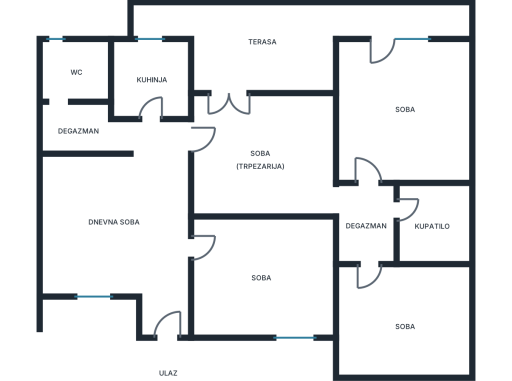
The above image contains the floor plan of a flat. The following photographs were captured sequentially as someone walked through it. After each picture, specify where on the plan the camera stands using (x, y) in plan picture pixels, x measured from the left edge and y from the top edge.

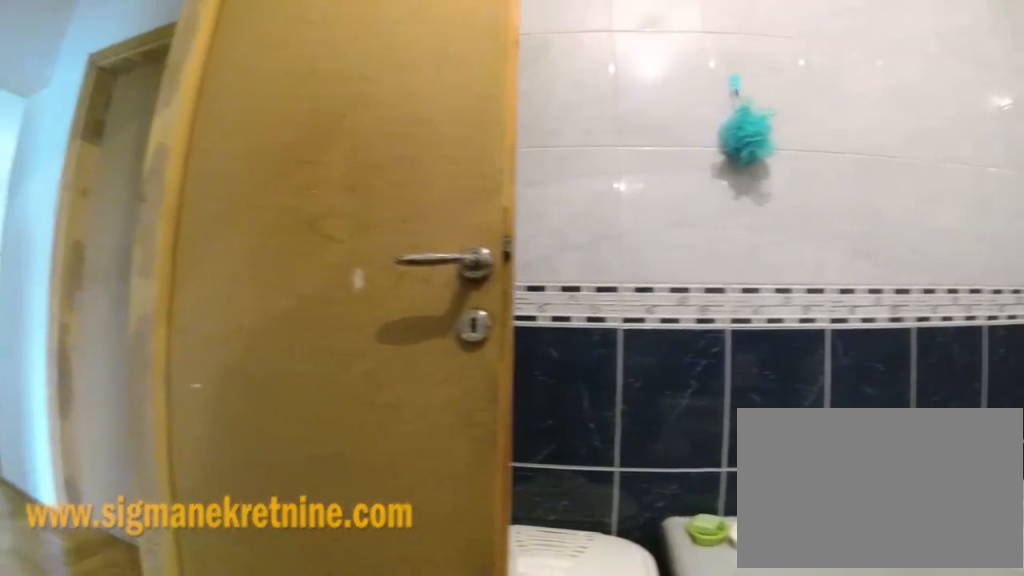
(428, 243)
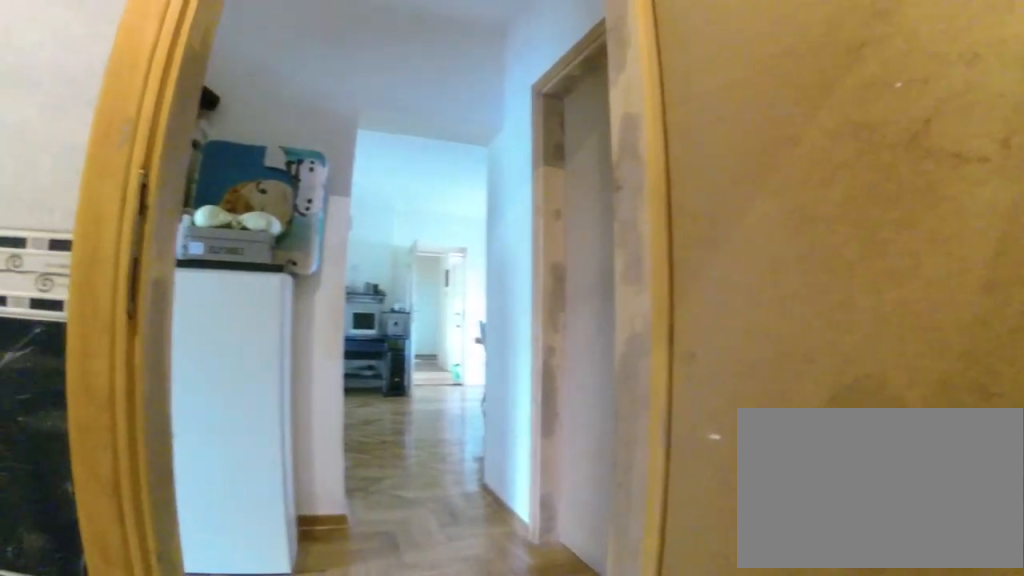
(435, 222)
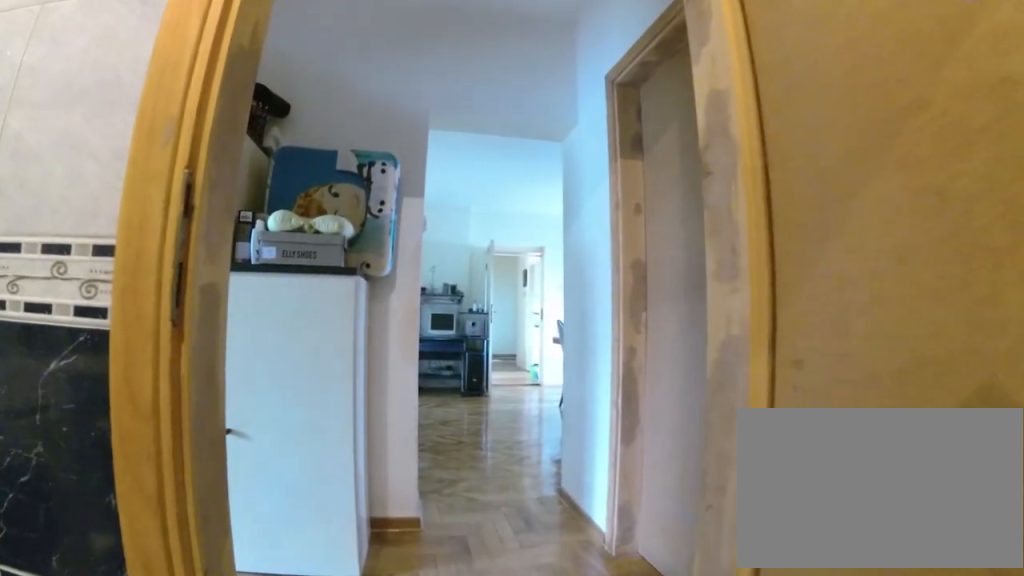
(425, 216)
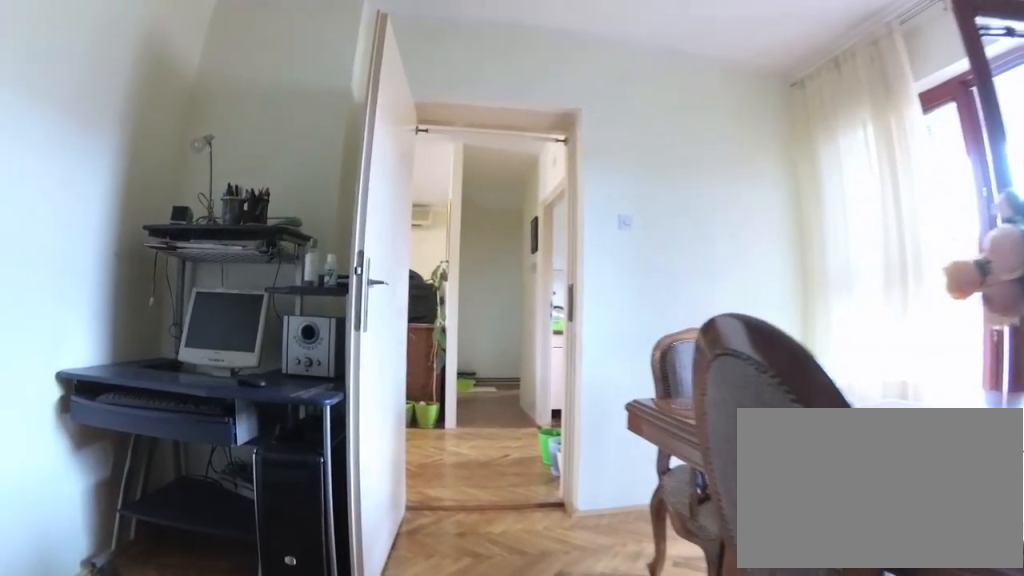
(284, 160)
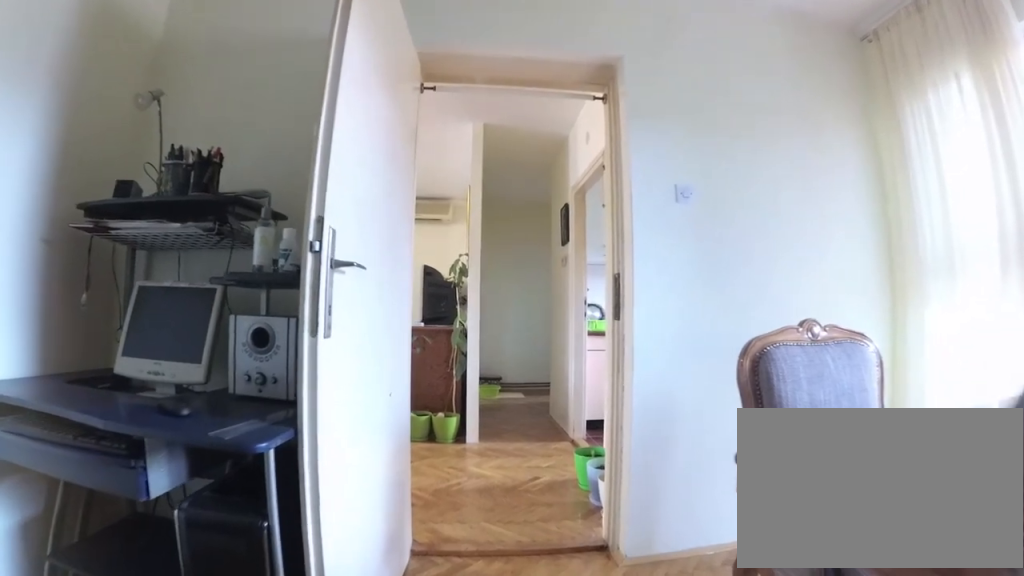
(267, 142)
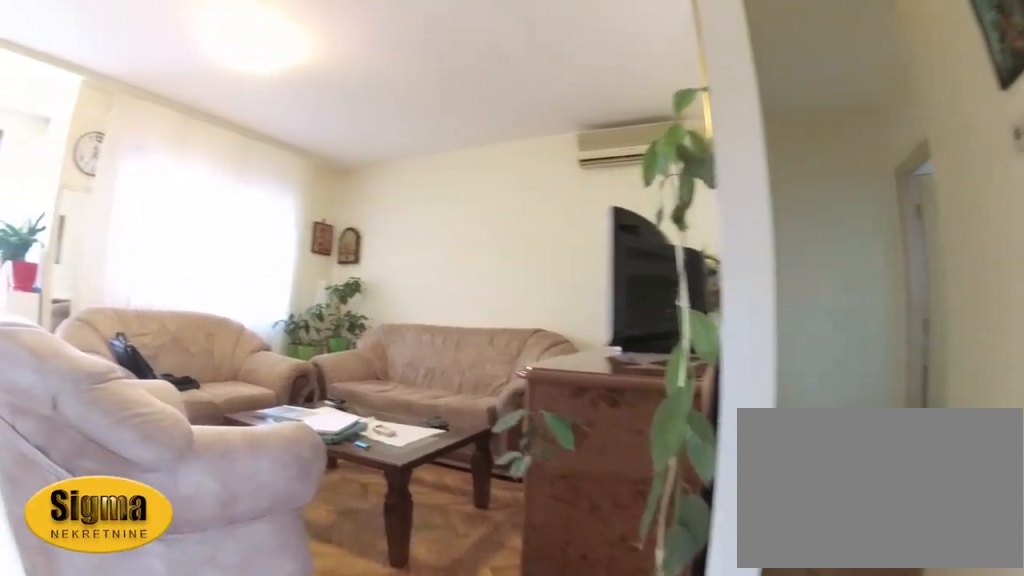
(165, 133)
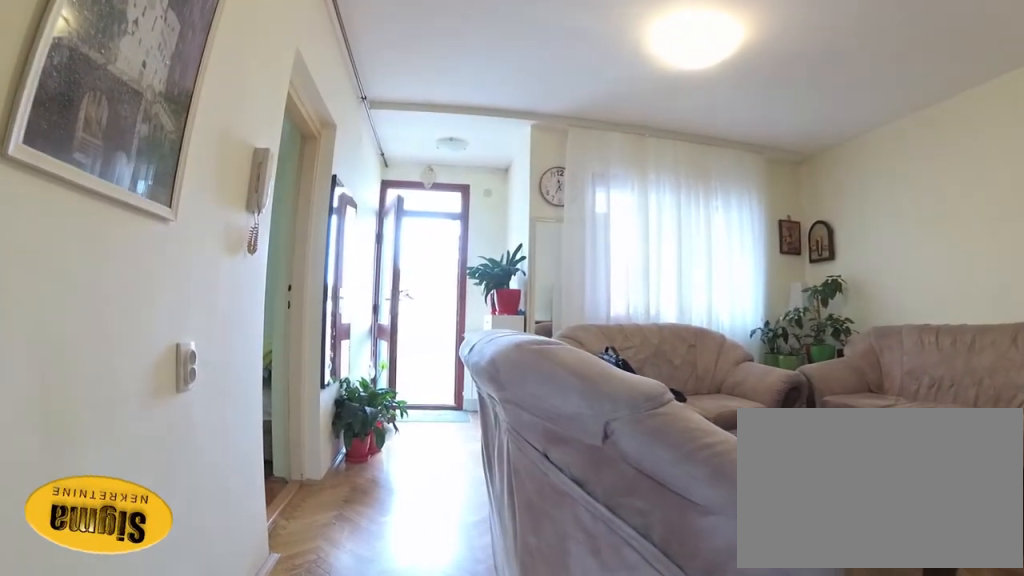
(152, 130)
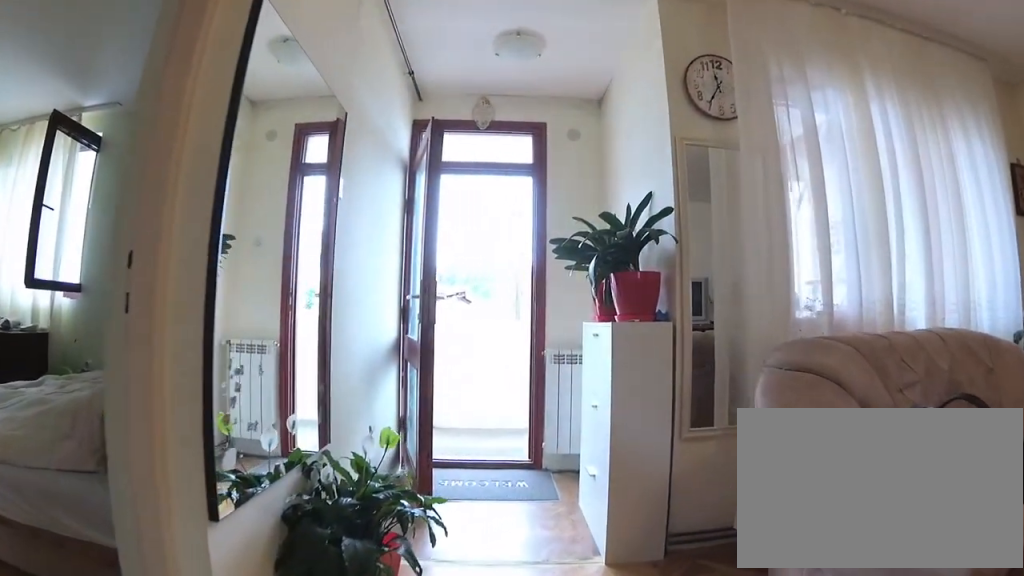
(157, 229)
